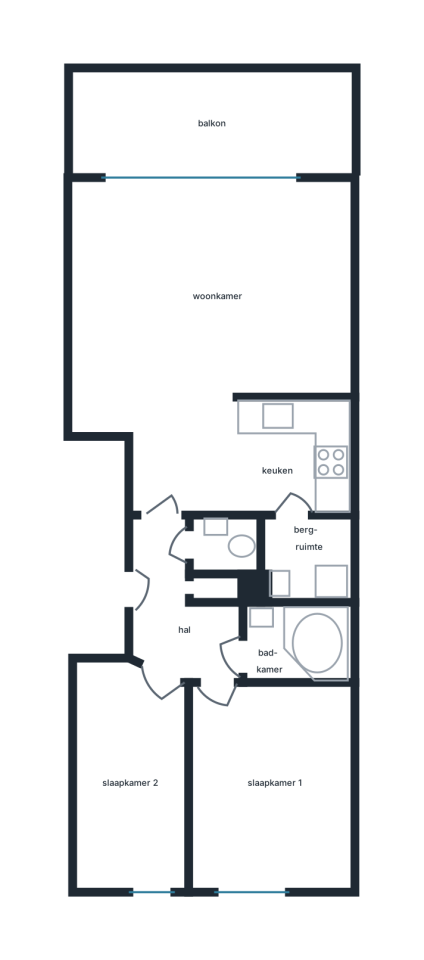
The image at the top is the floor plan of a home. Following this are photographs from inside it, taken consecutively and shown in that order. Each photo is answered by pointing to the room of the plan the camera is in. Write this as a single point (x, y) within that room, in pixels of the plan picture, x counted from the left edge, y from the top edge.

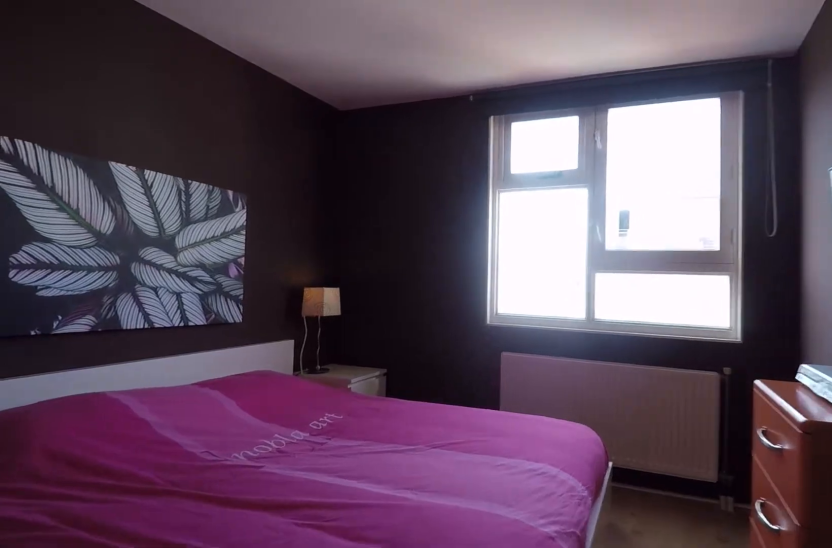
(268, 786)
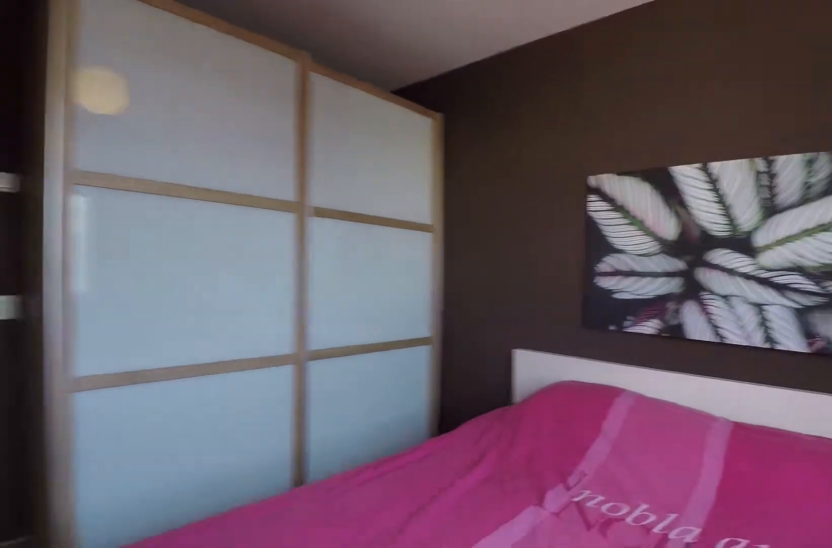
(268, 786)
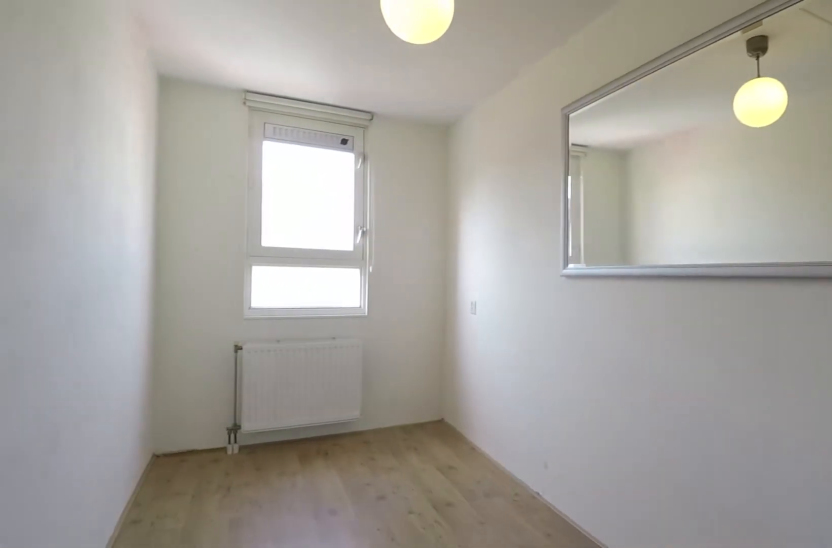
(132, 777)
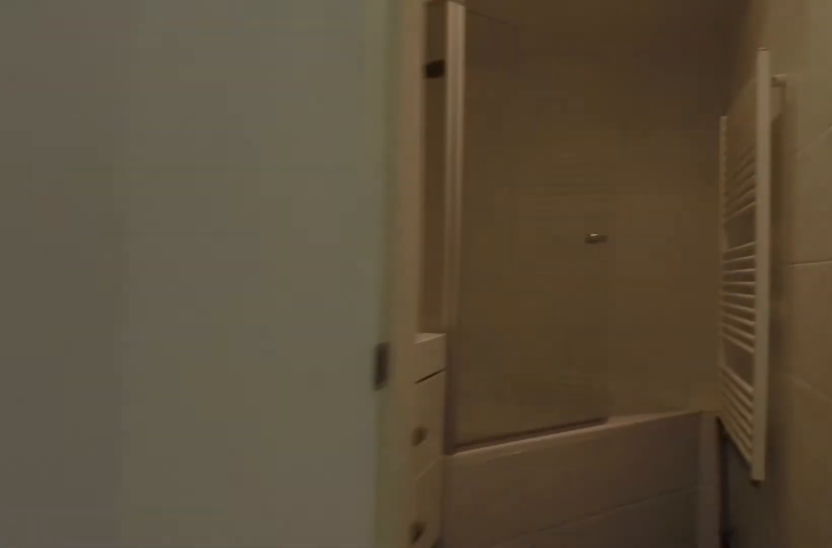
(180, 611)
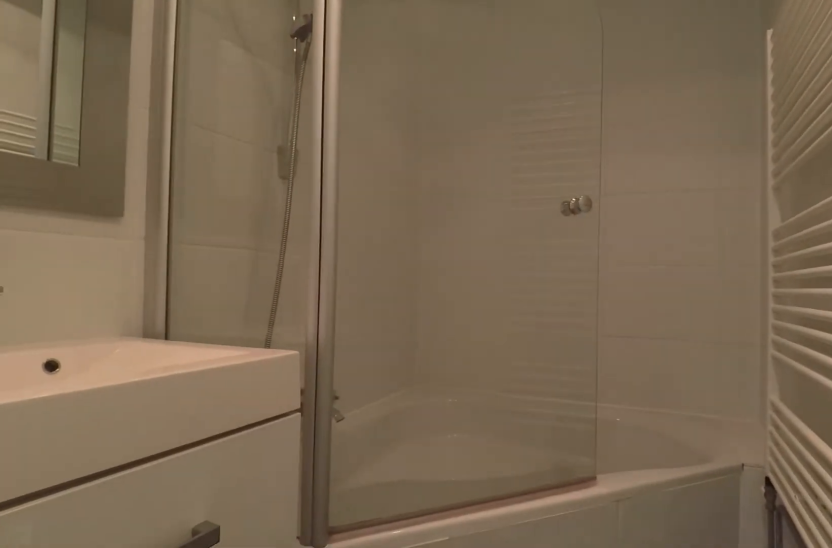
(296, 641)
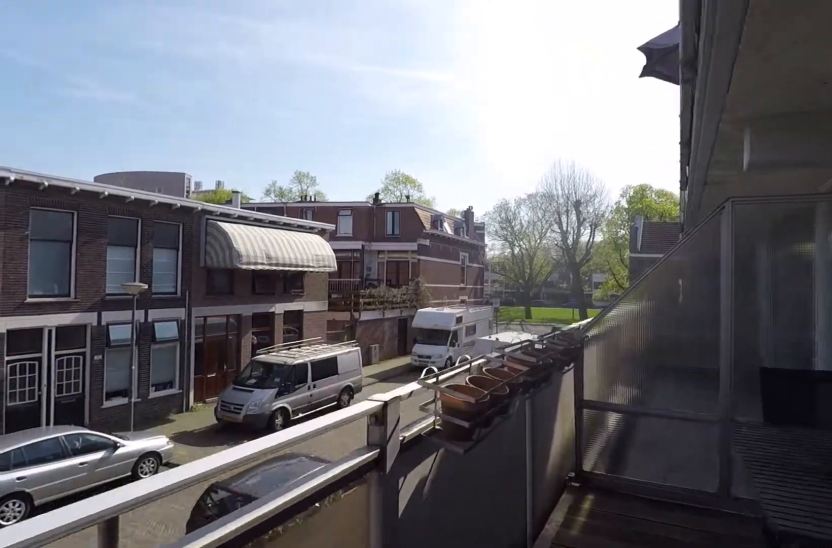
(210, 125)
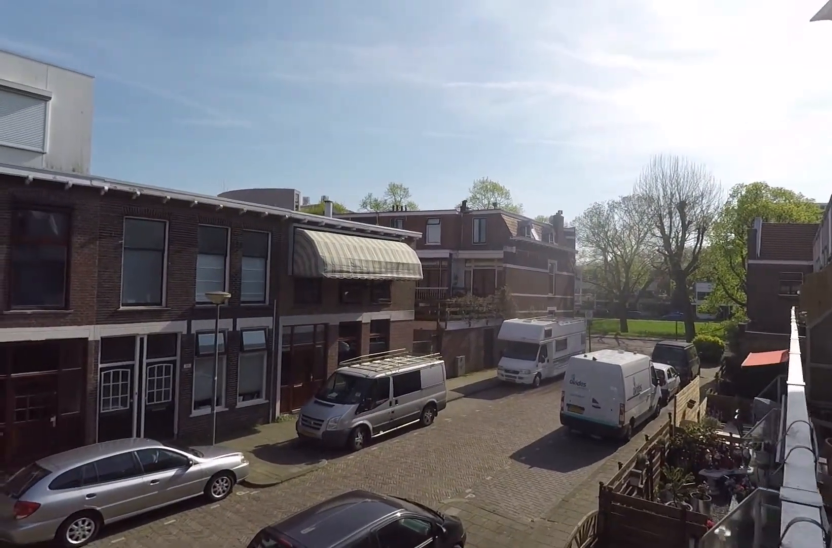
(210, 125)
